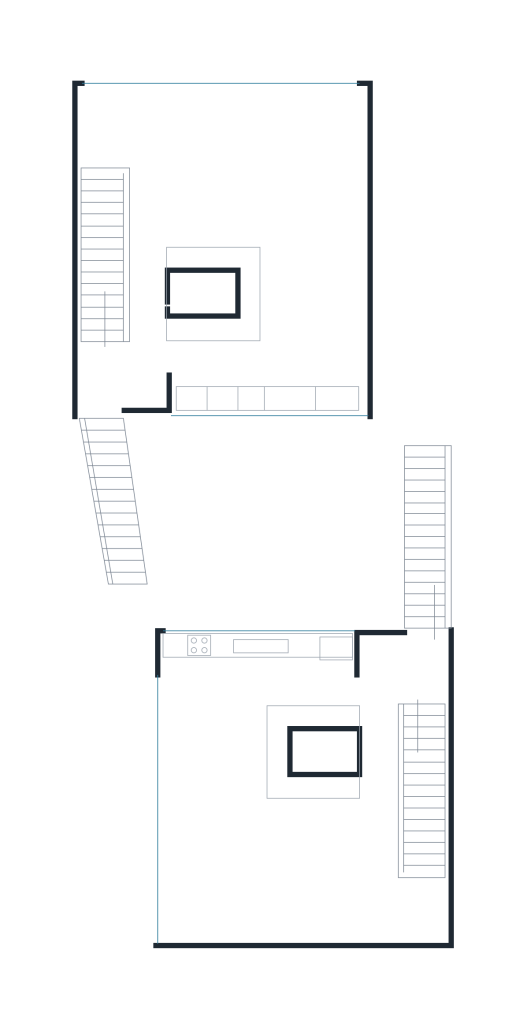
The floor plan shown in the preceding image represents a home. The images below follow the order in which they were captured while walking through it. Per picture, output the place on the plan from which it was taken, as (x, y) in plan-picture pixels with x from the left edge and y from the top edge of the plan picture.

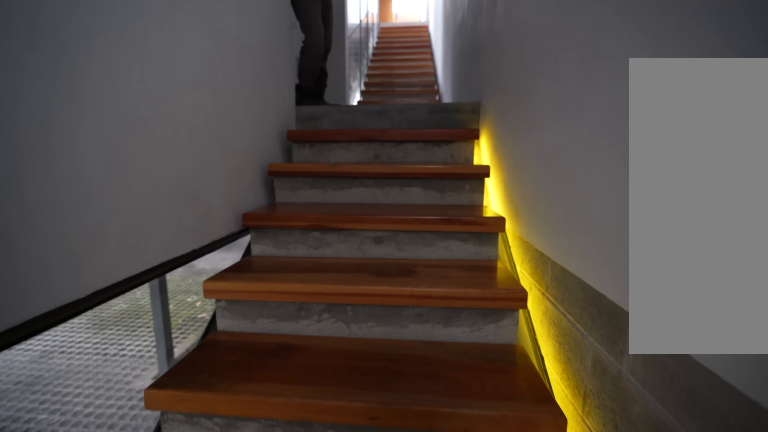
(420, 834)
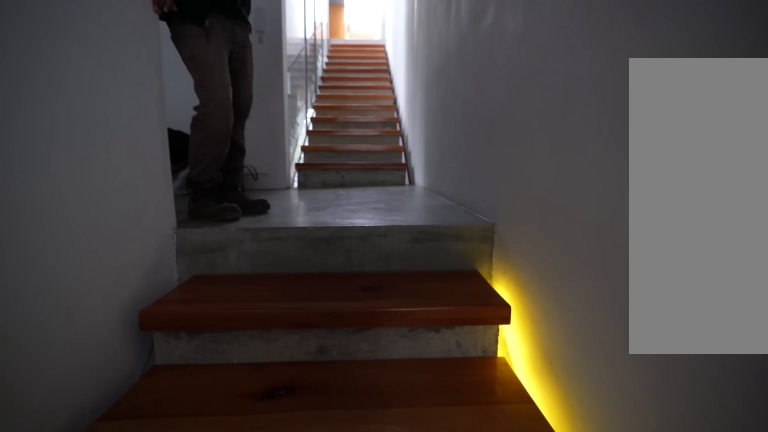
(422, 806)
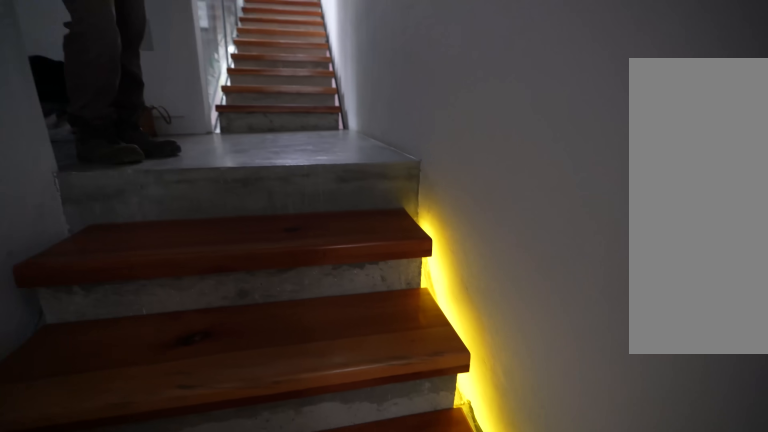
(425, 794)
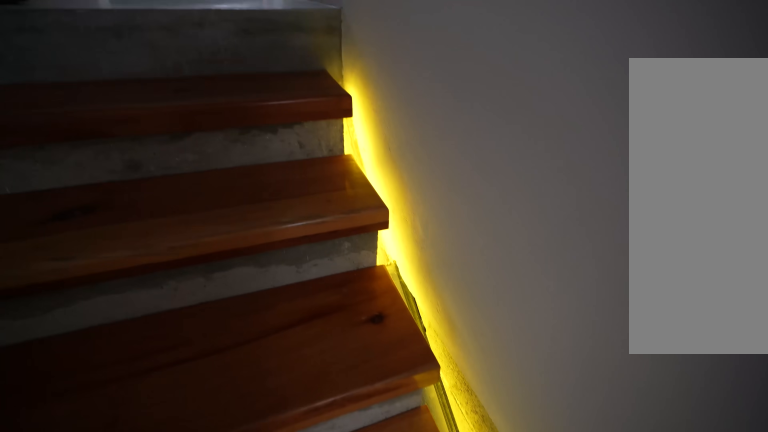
(429, 780)
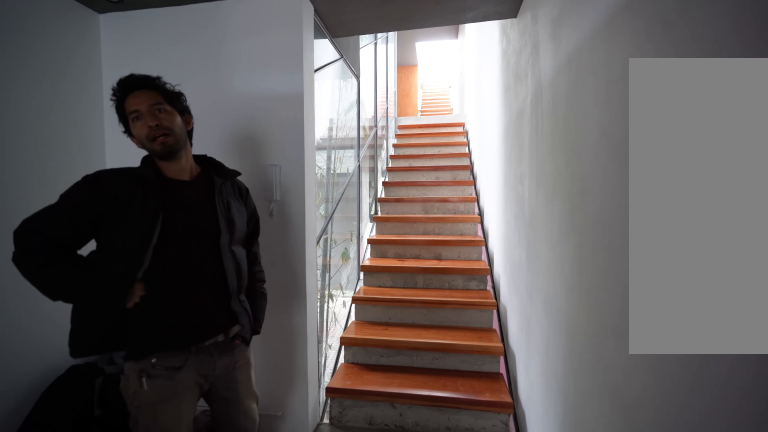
(428, 688)
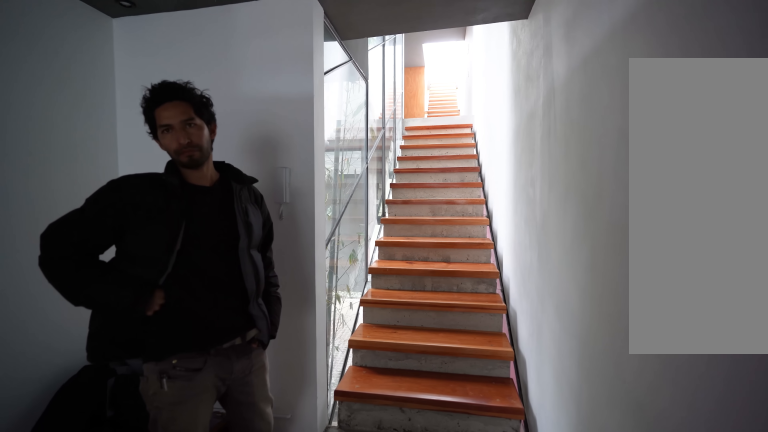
(427, 684)
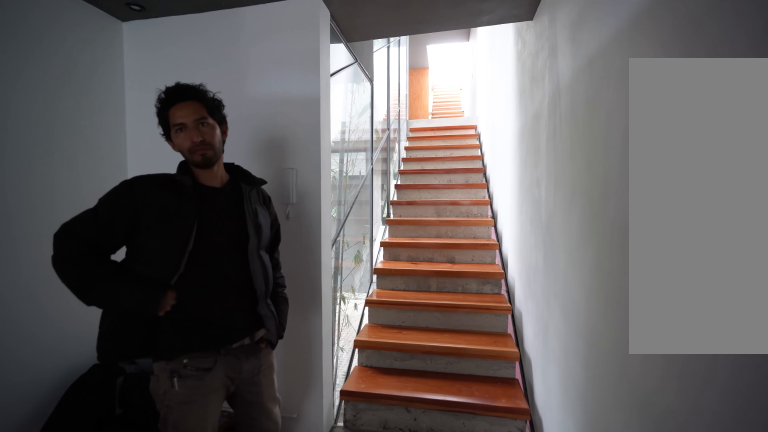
(427, 684)
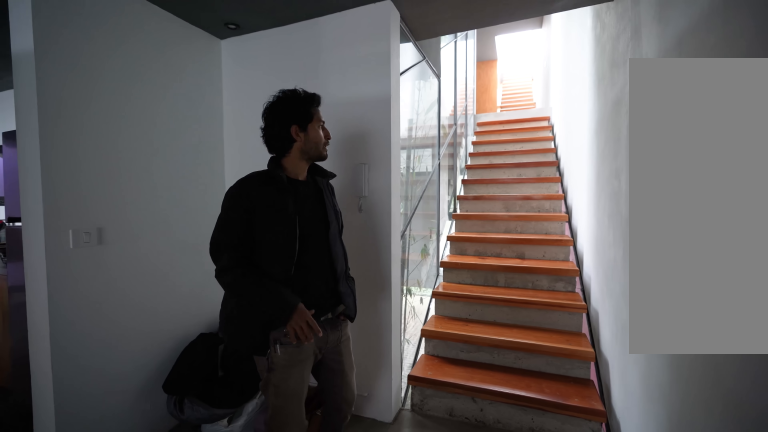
(427, 684)
